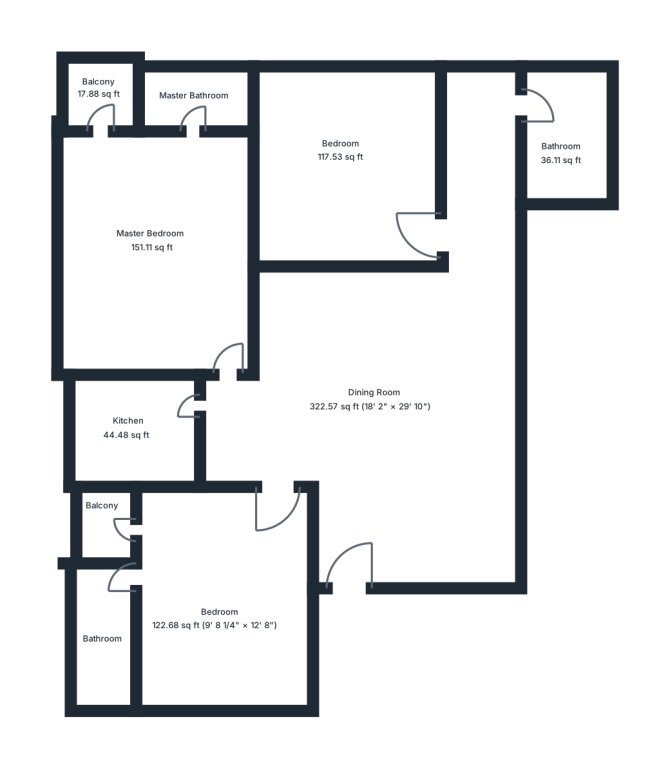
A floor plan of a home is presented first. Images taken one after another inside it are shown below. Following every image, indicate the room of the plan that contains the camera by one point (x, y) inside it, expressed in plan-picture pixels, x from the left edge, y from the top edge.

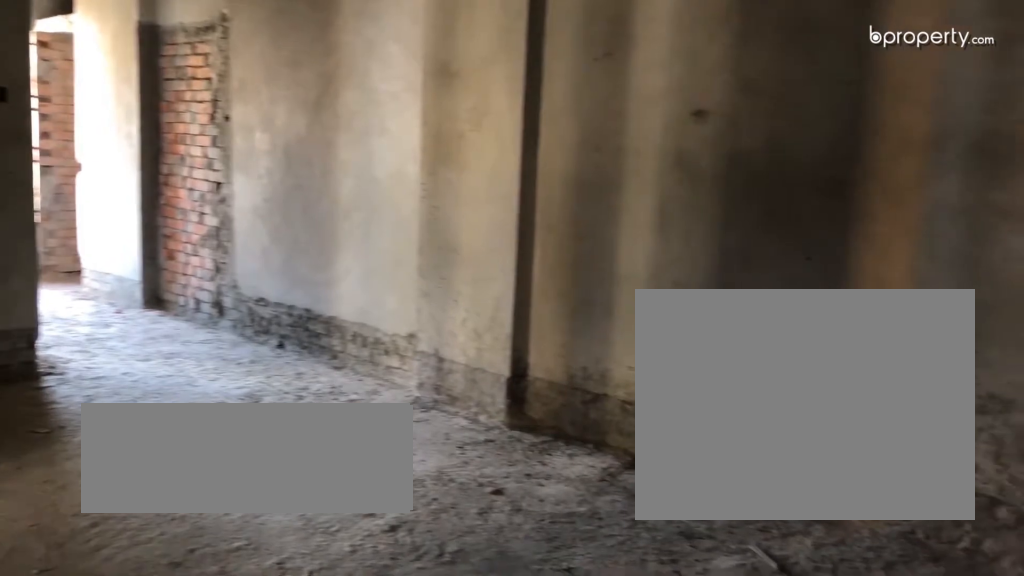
(399, 421)
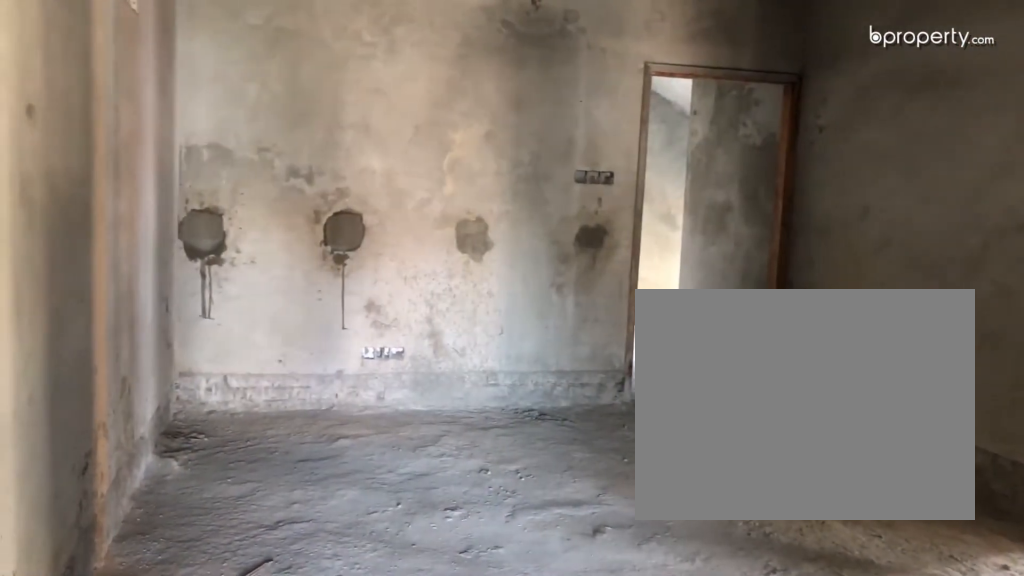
(399, 421)
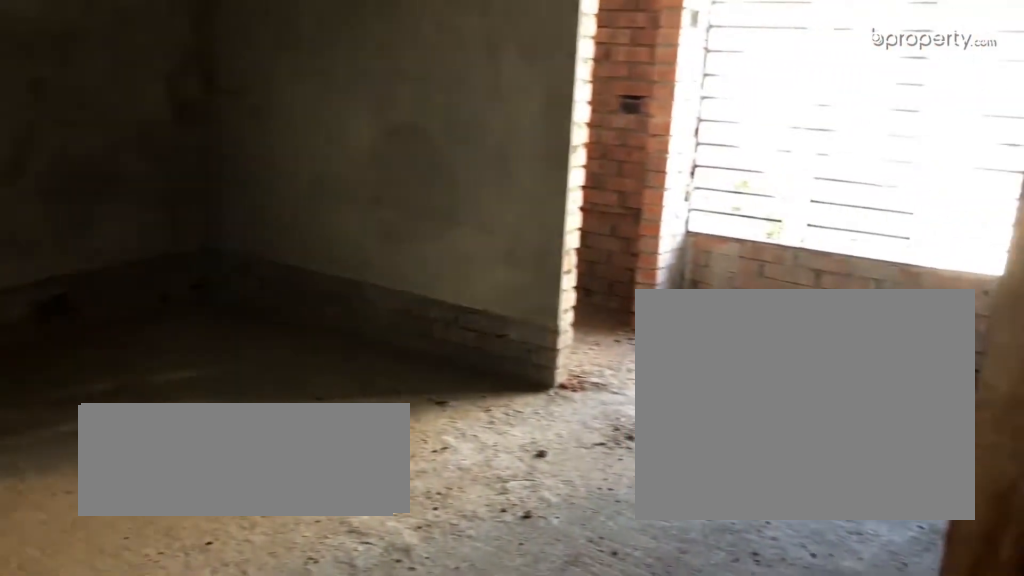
(220, 591)
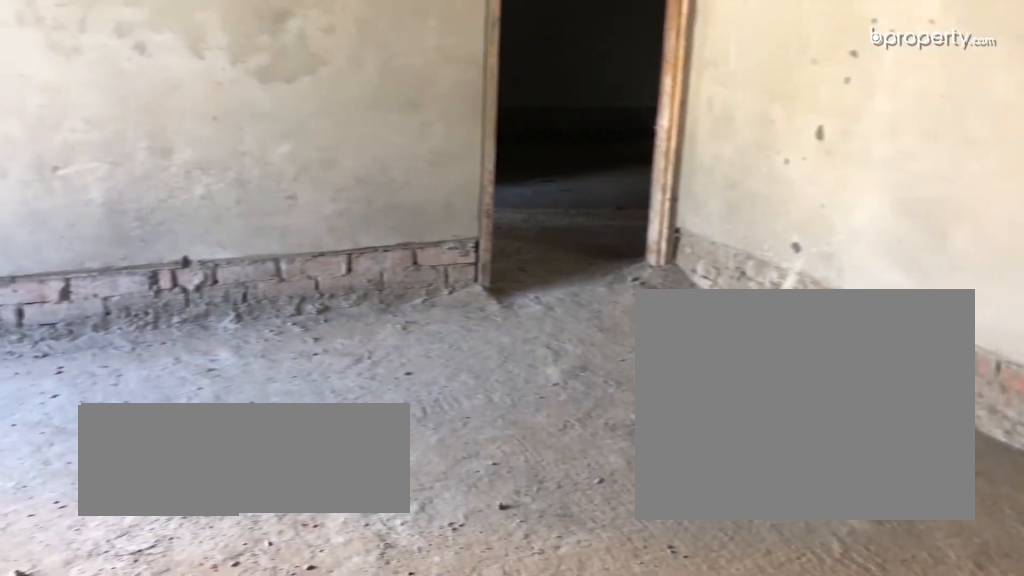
(220, 592)
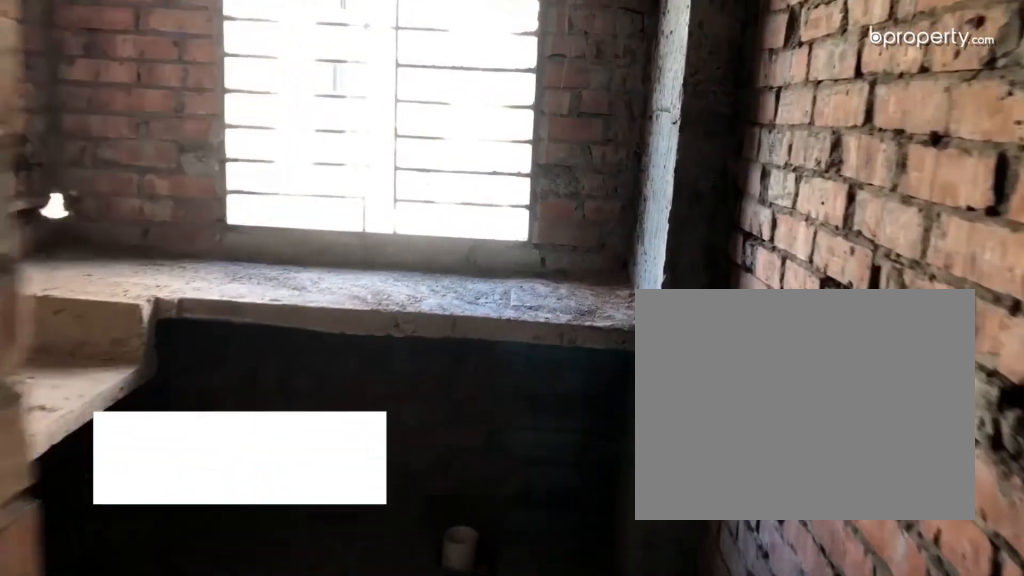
(132, 425)
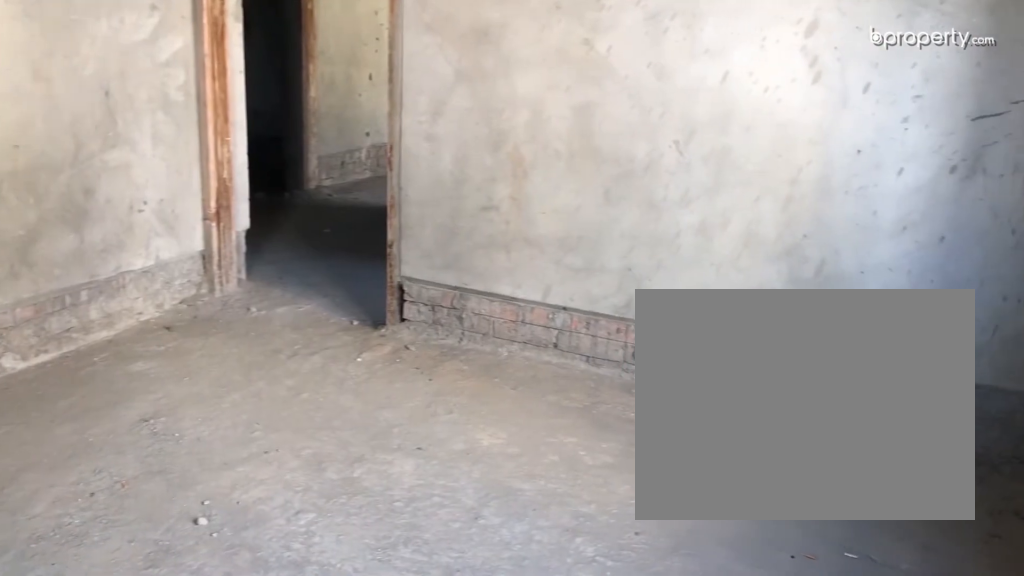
(178, 245)
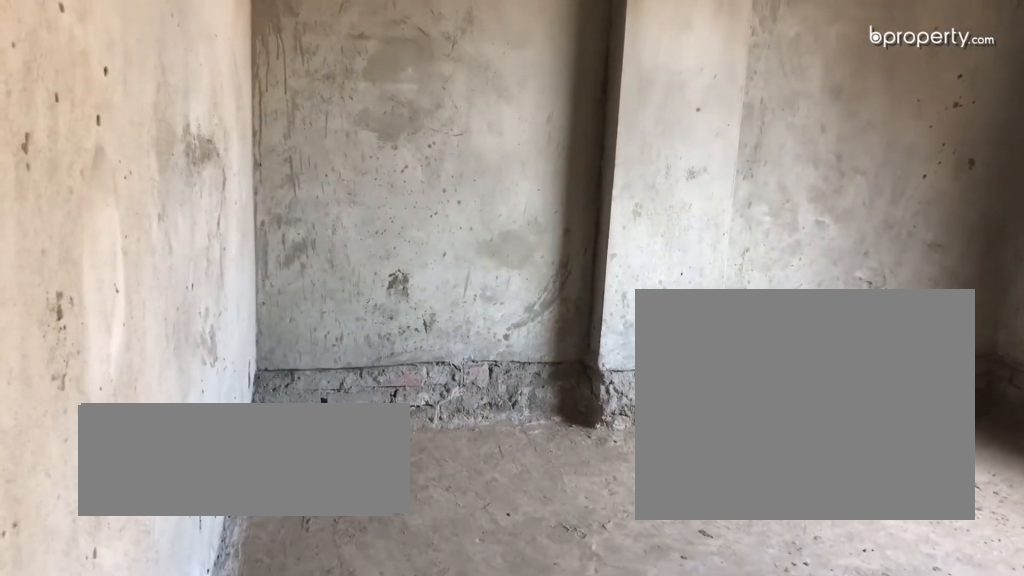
(360, 187)
